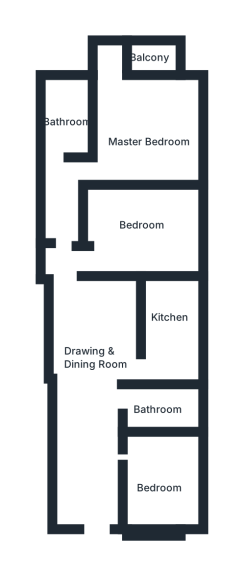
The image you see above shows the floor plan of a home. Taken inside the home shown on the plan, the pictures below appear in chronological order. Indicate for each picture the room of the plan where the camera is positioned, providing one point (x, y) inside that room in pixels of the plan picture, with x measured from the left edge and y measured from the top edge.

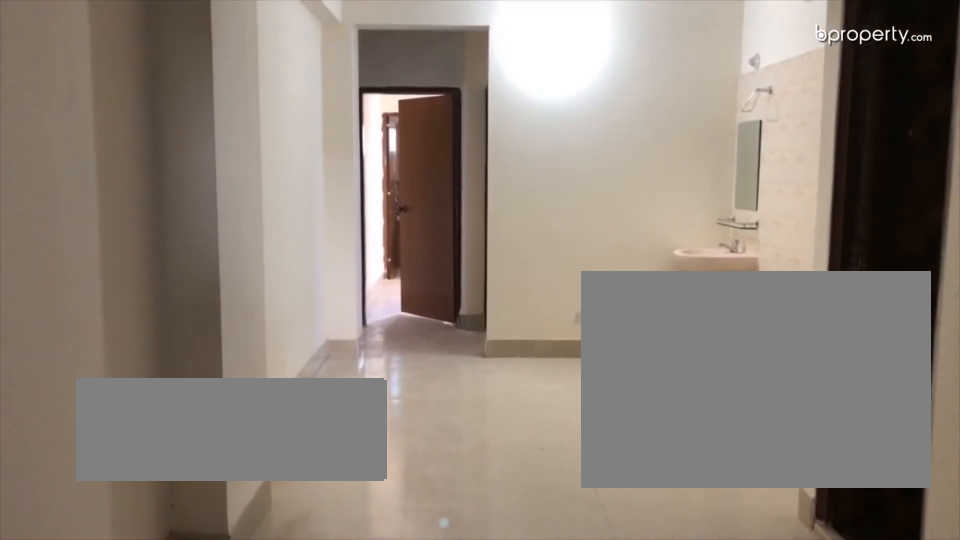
(88, 449)
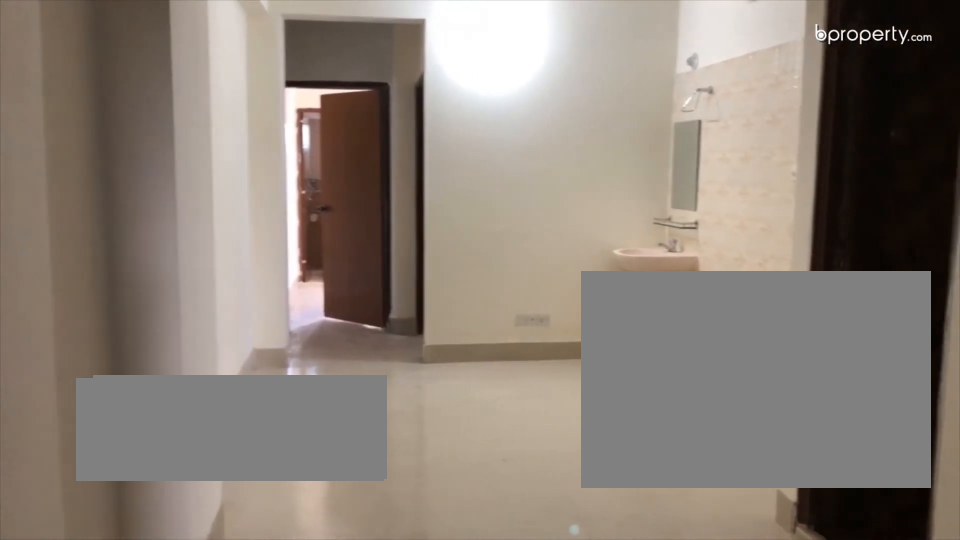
(88, 449)
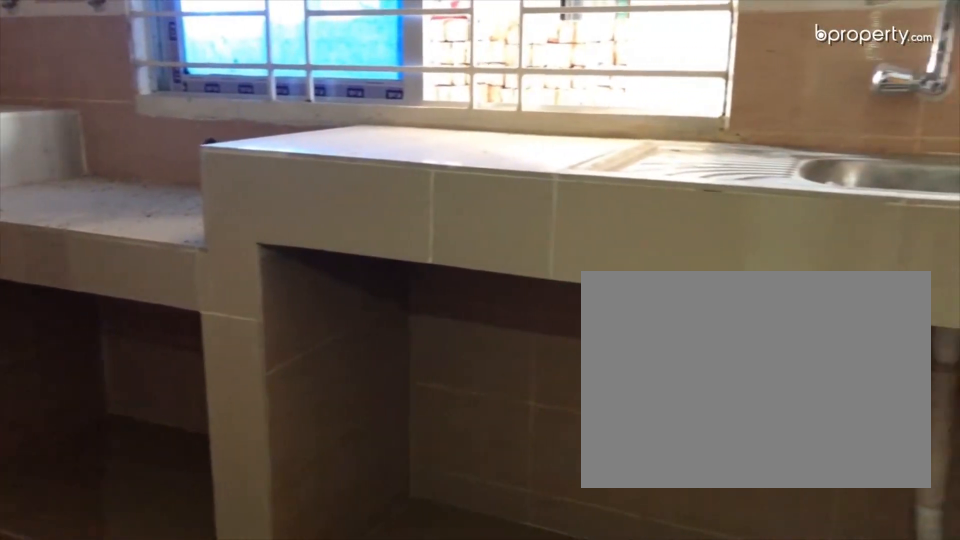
(170, 337)
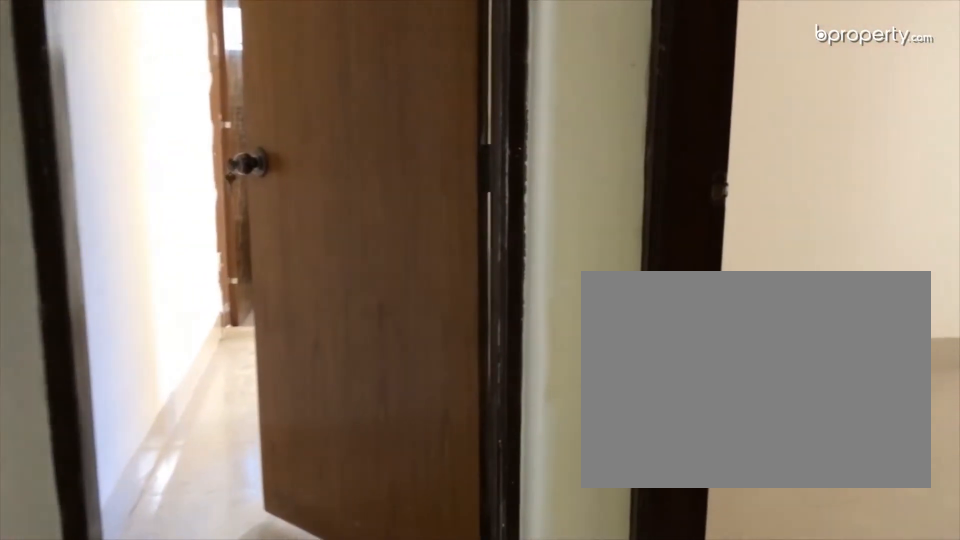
(124, 250)
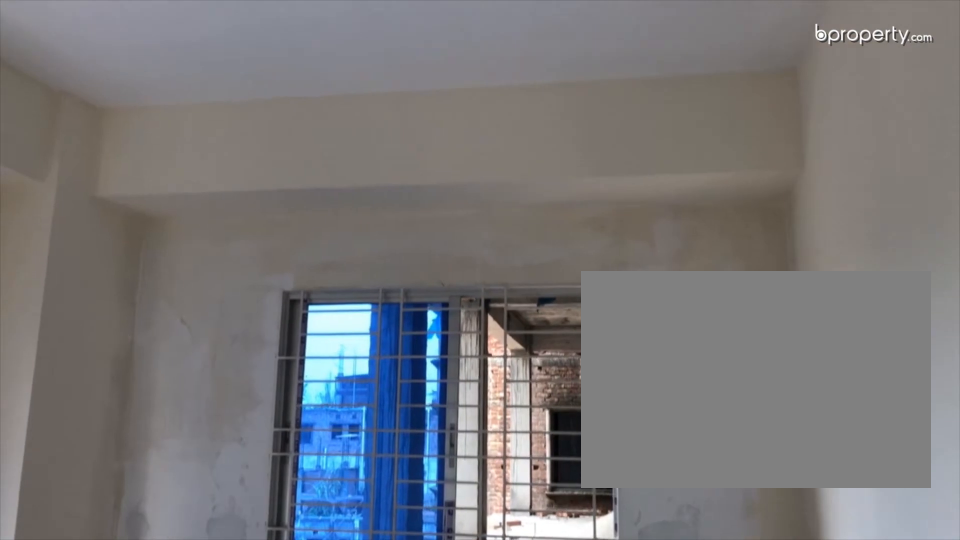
(155, 140)
